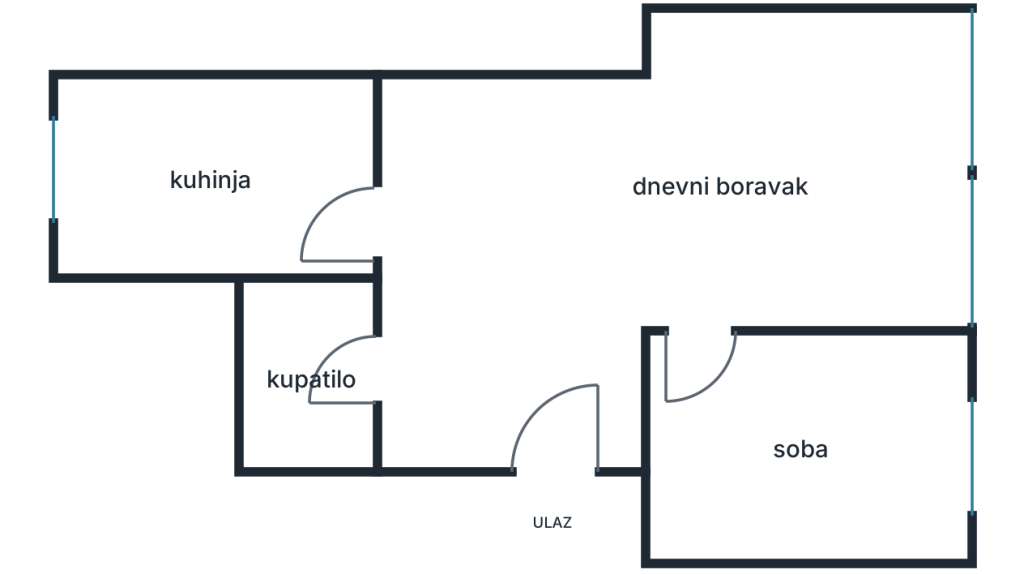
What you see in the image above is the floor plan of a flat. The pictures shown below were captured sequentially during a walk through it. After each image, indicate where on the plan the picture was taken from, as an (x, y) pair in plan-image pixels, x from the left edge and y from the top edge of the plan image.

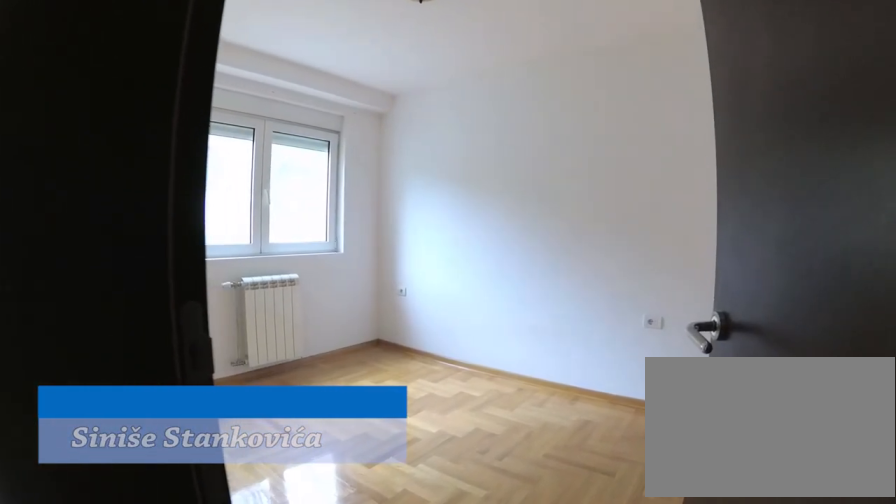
(693, 298)
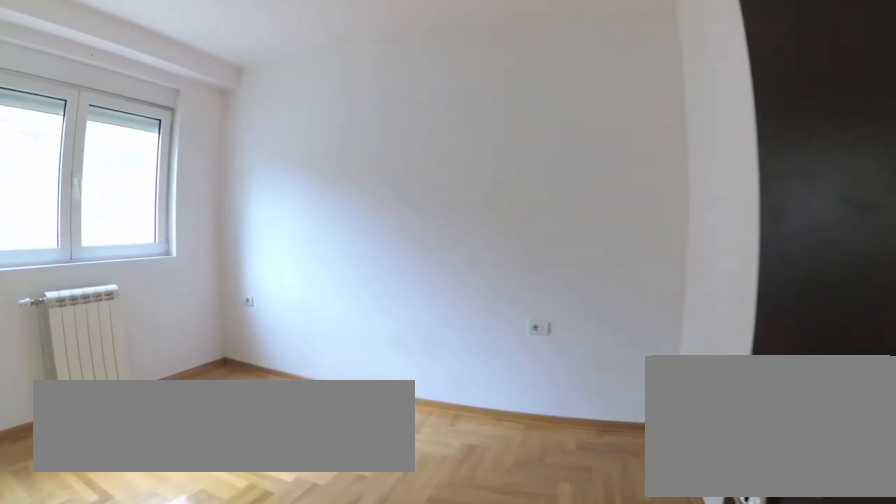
(712, 322)
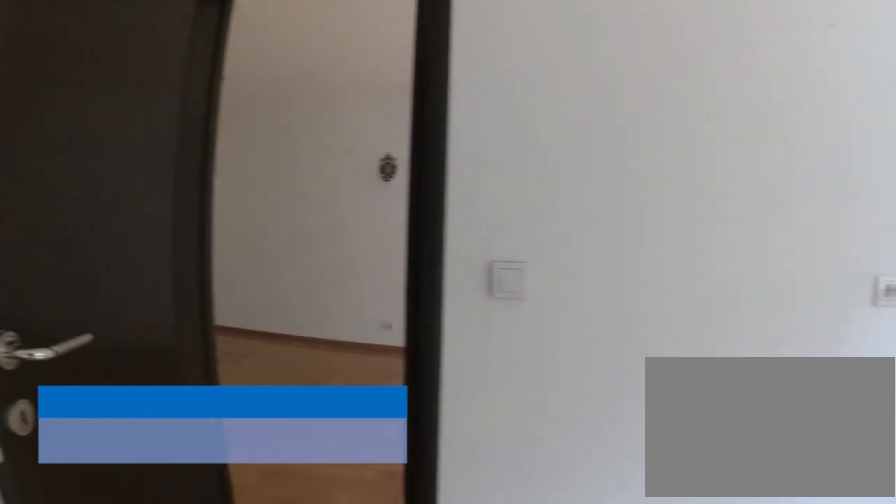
(703, 438)
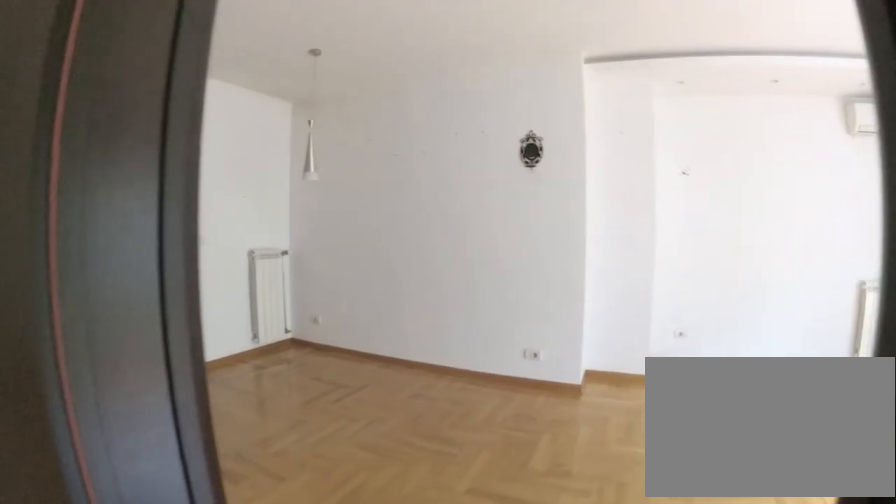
(709, 376)
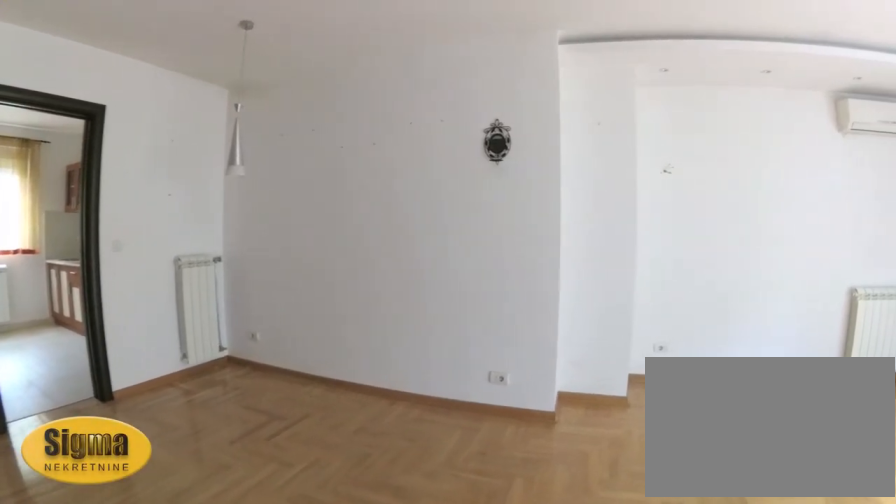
(708, 342)
